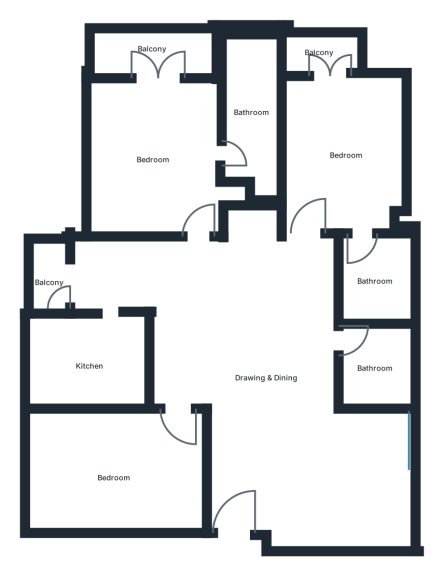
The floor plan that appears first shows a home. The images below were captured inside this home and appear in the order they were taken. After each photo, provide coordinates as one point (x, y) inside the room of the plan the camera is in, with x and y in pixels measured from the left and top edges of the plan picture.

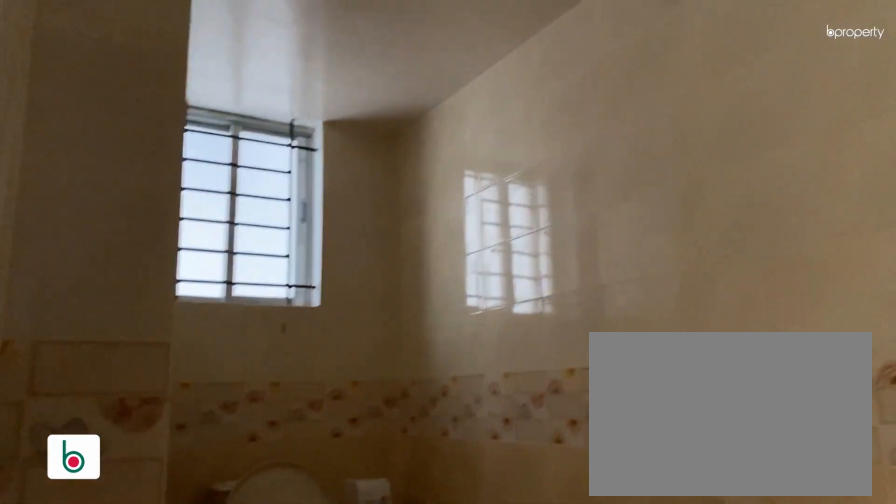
(251, 113)
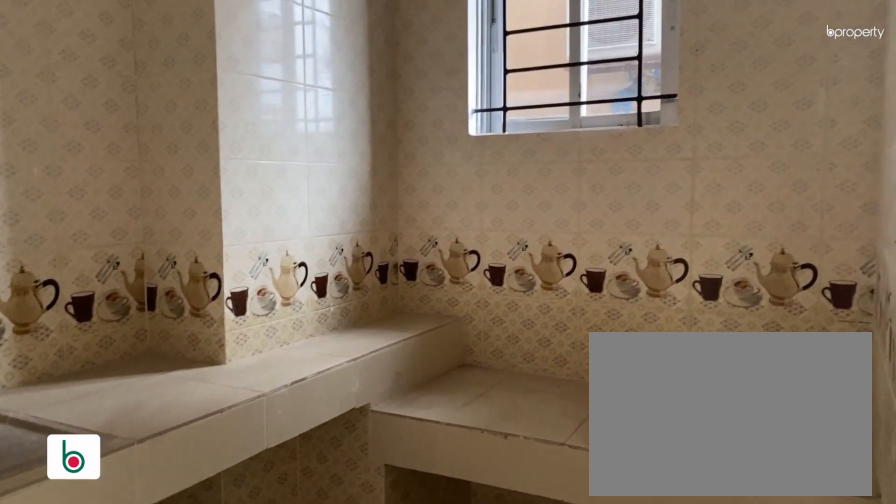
(87, 367)
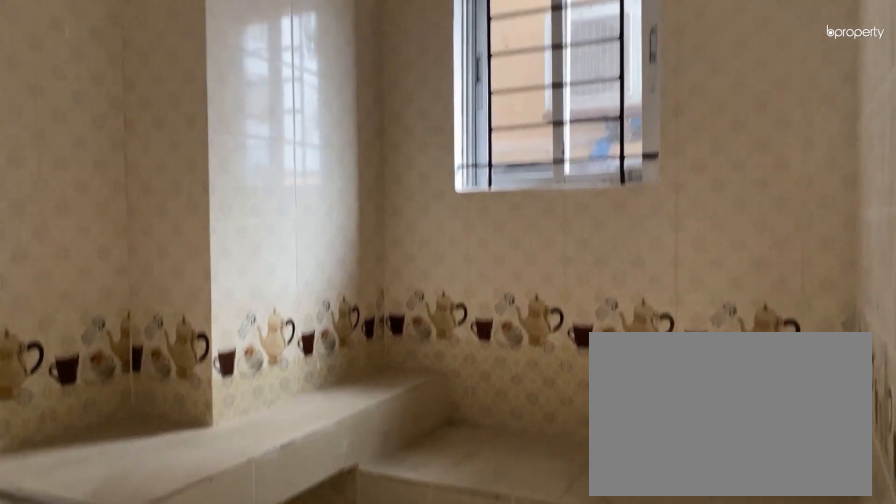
(87, 367)
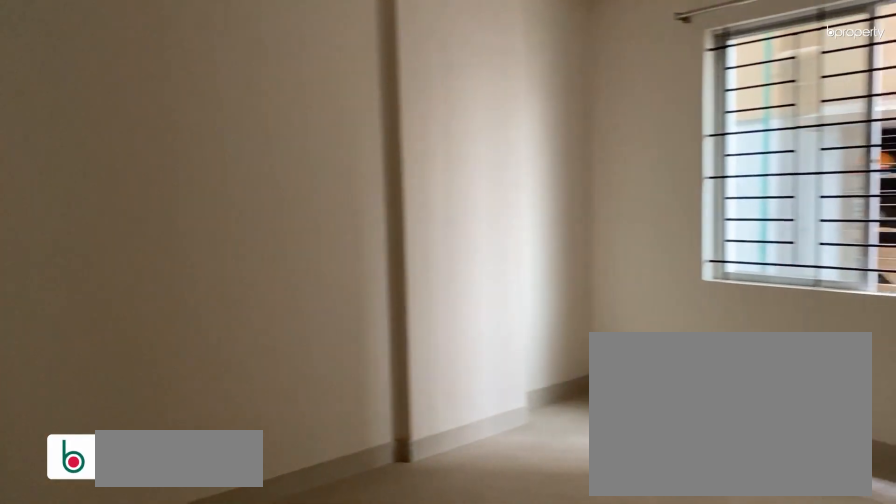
(114, 479)
